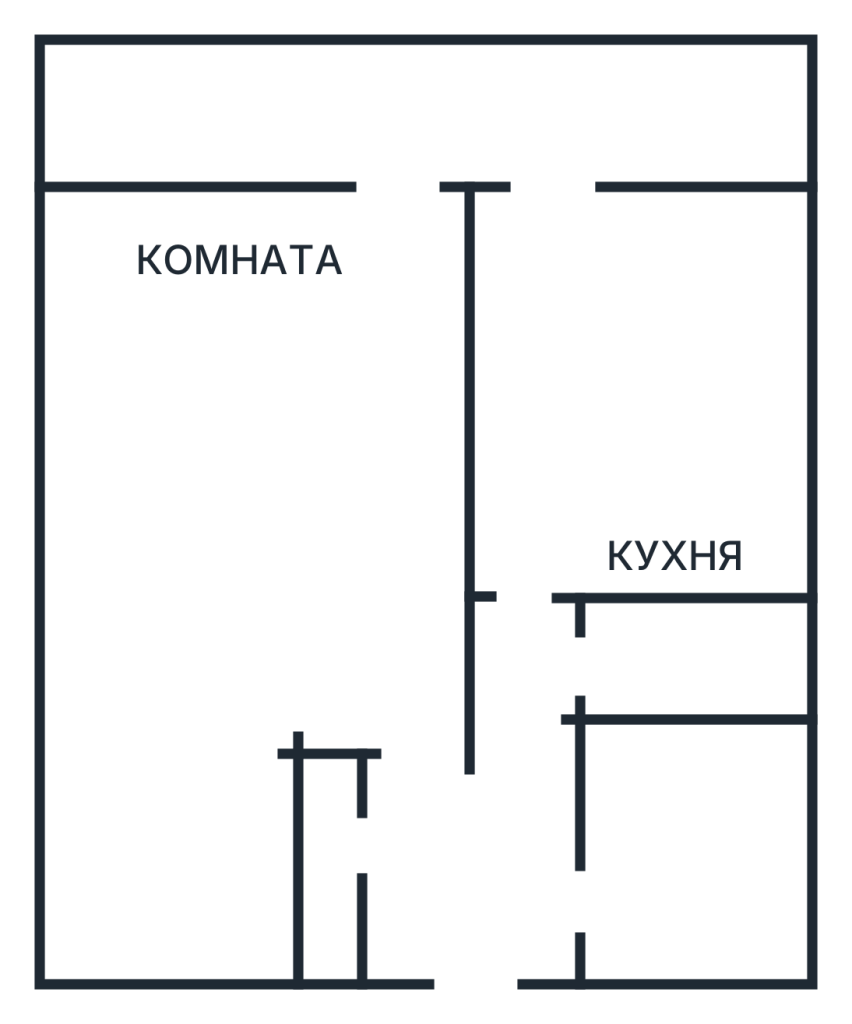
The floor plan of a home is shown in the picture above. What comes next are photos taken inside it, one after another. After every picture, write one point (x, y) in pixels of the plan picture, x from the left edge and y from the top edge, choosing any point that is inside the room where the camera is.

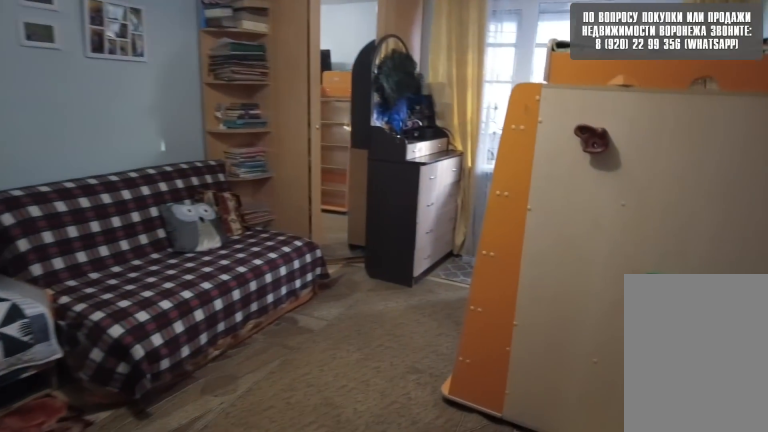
(249, 465)
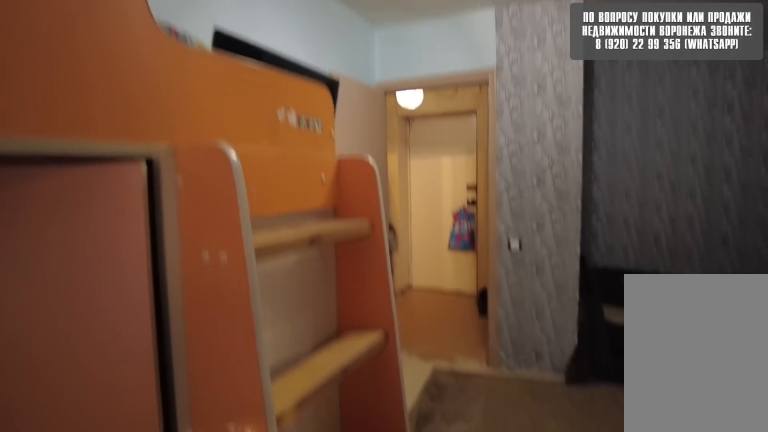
(240, 530)
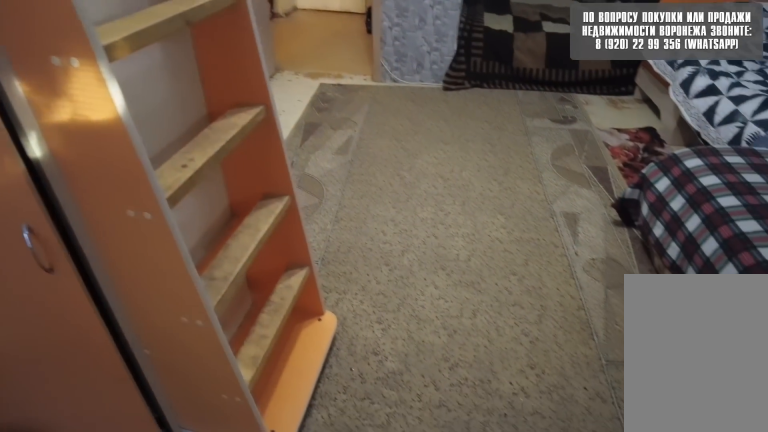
(240, 530)
